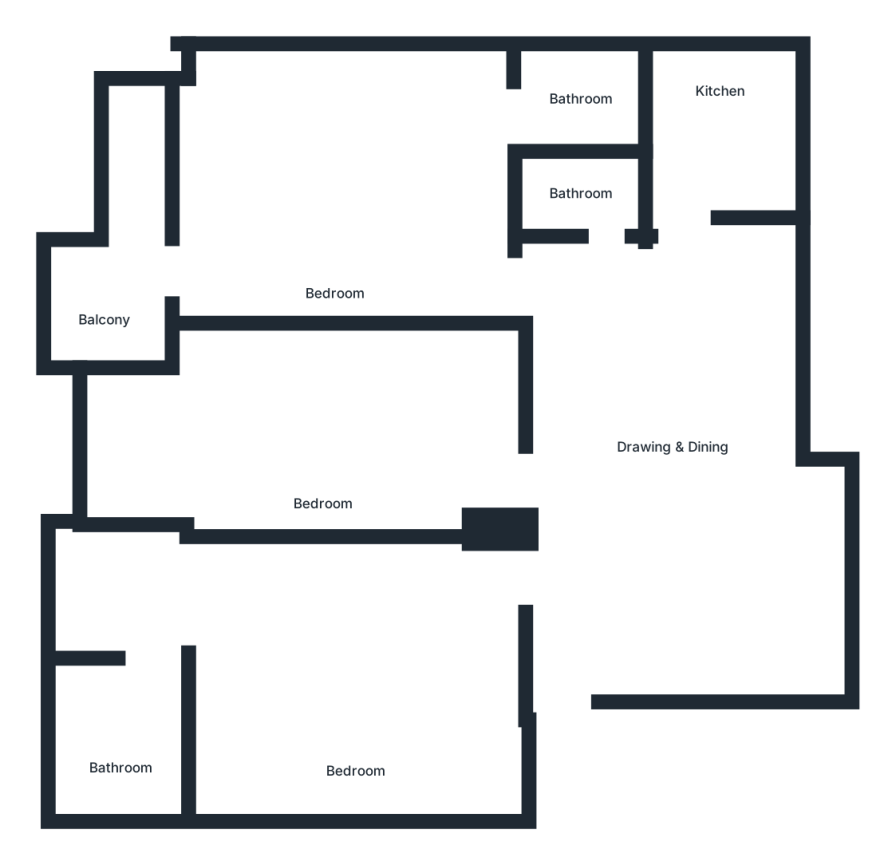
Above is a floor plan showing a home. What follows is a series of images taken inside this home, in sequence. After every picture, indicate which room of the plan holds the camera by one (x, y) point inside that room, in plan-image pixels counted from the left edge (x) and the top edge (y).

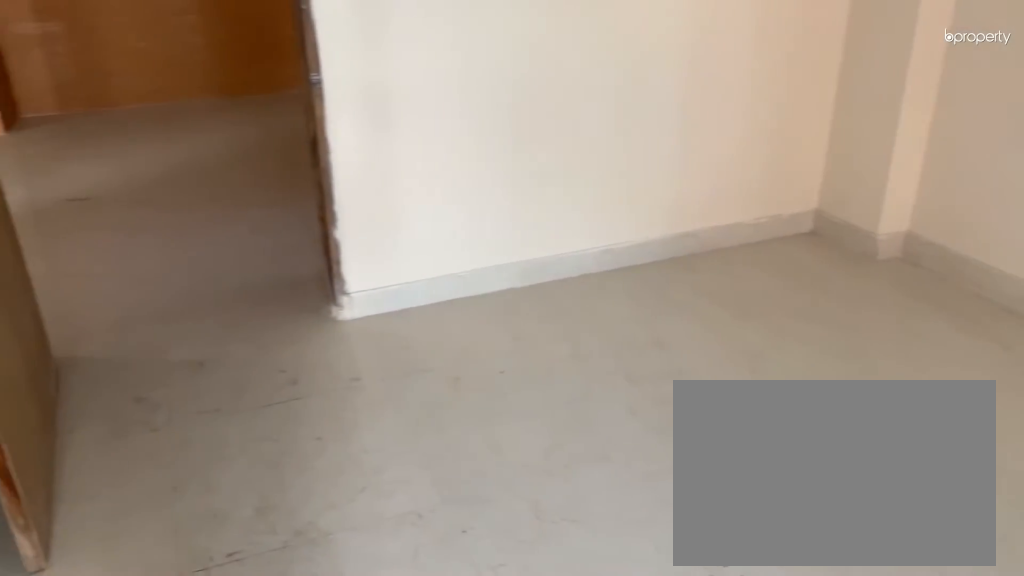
(356, 678)
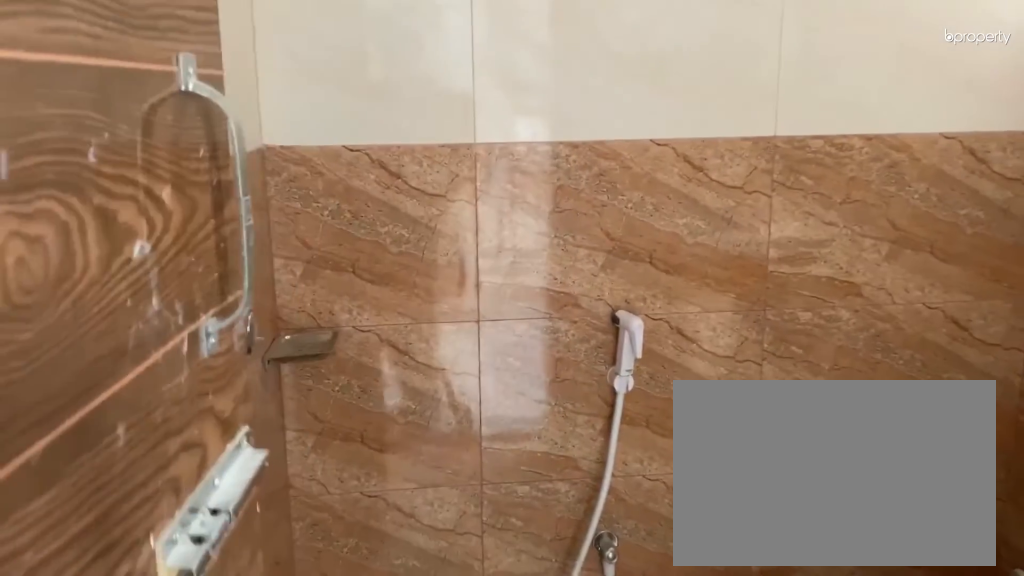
(158, 647)
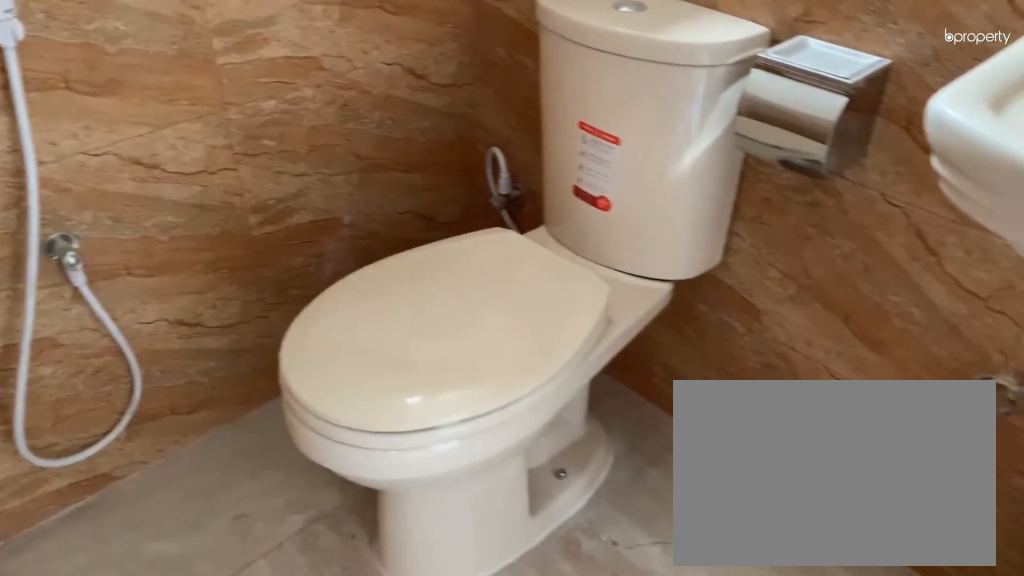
(117, 774)
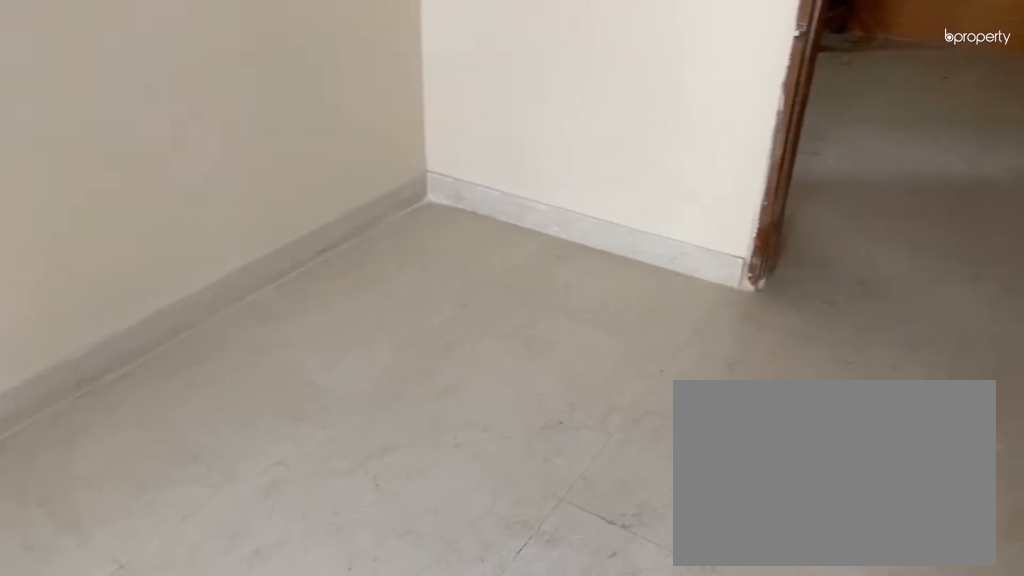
(338, 427)
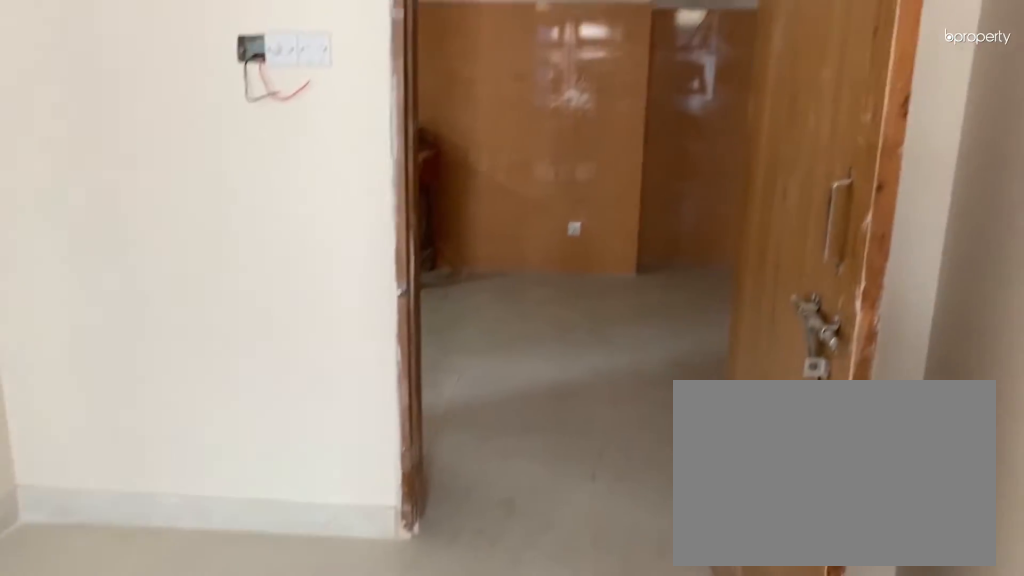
(338, 427)
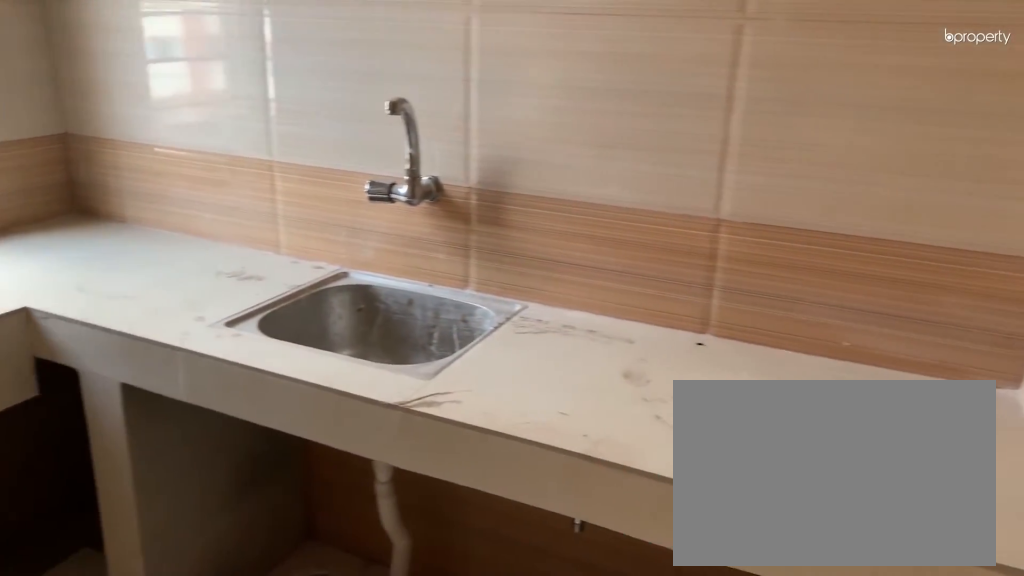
(720, 103)
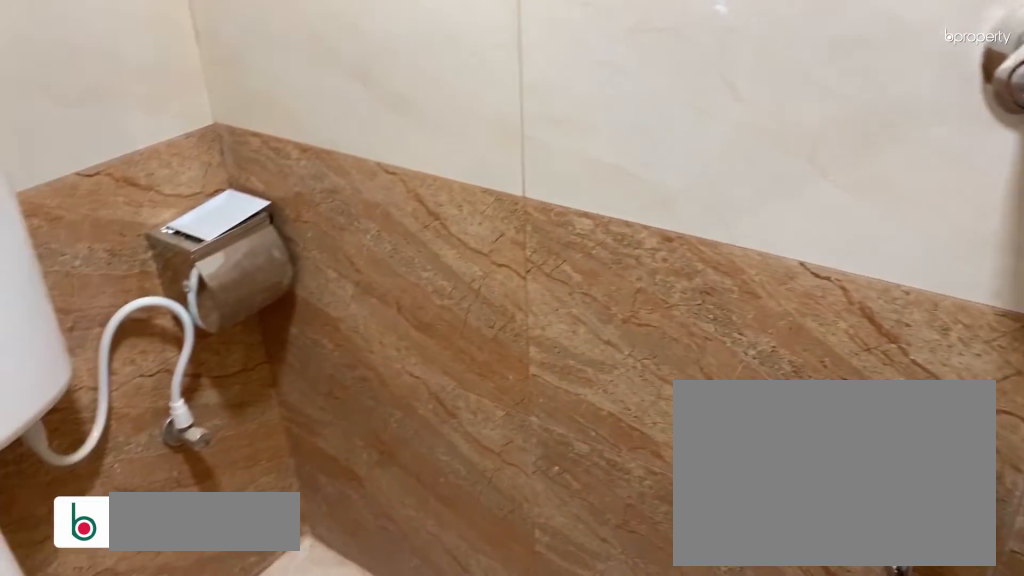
(579, 192)
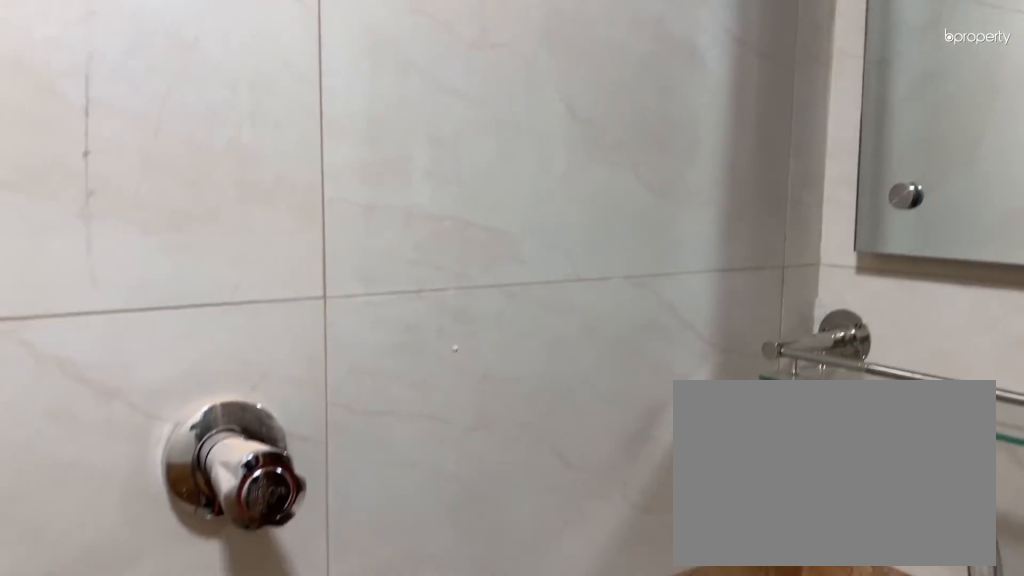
(579, 192)
